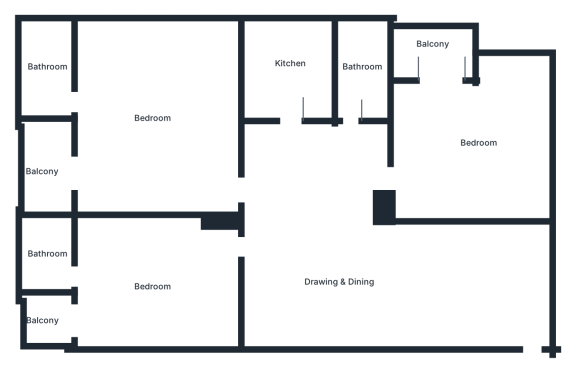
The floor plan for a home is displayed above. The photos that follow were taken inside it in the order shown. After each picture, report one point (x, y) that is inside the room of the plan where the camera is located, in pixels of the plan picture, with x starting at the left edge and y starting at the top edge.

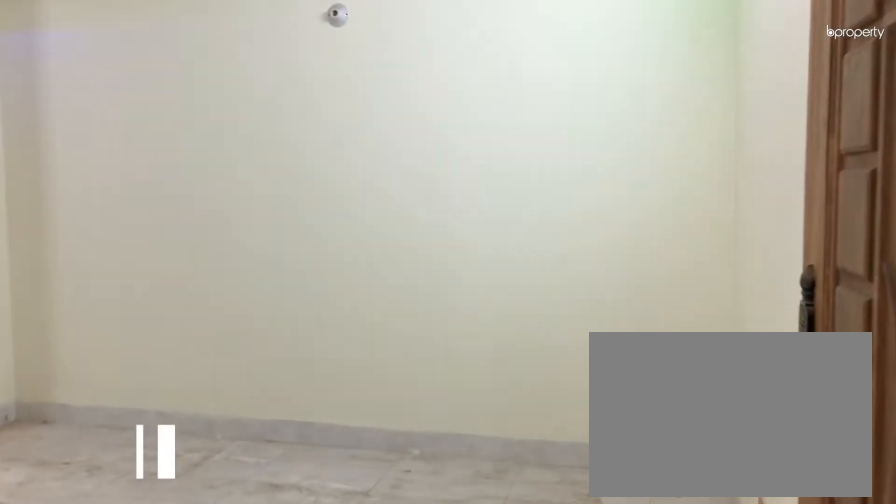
(533, 343)
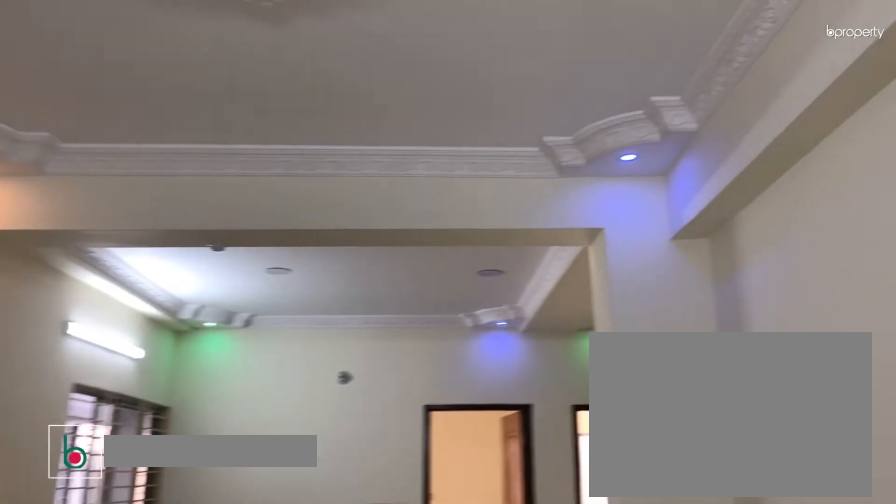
(382, 287)
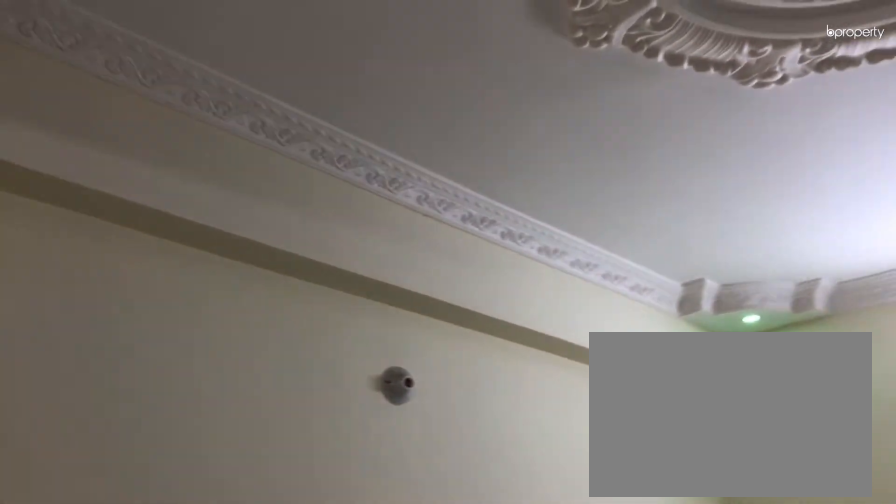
(382, 287)
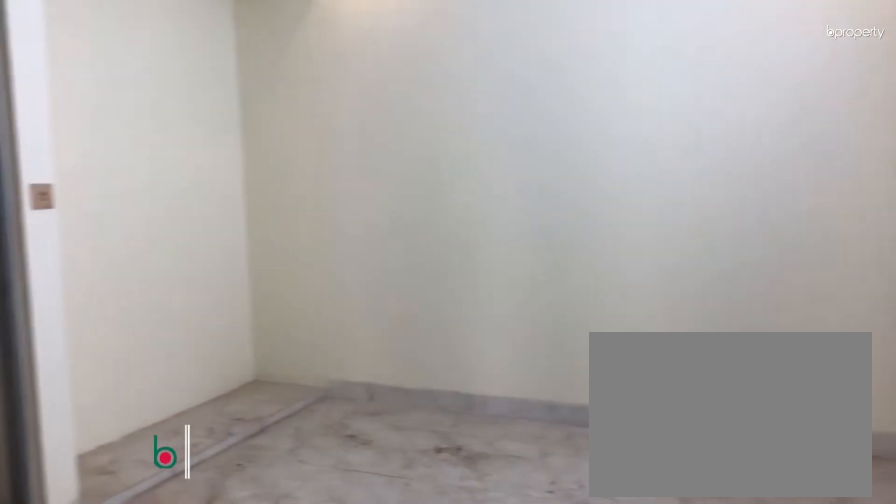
(469, 145)
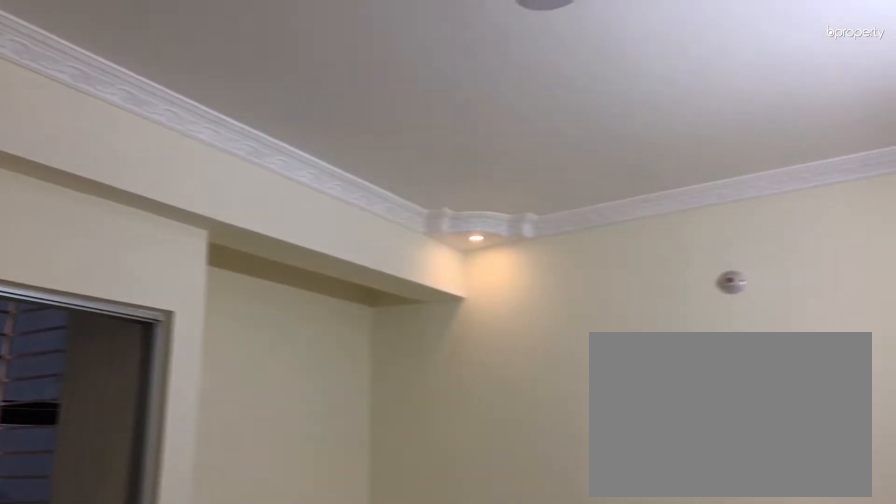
(469, 145)
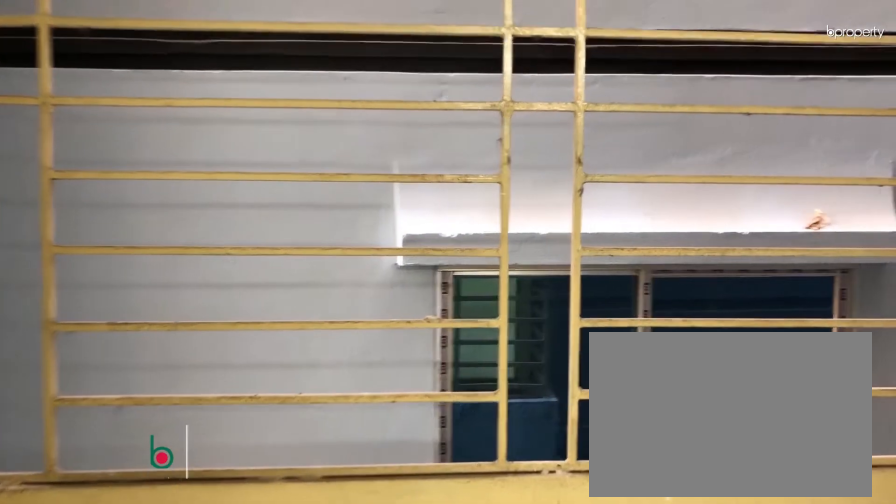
(431, 54)
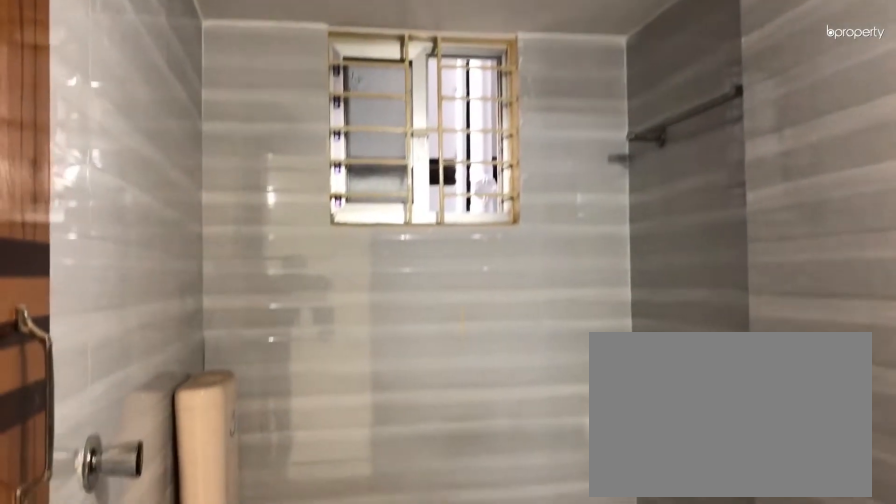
(358, 69)
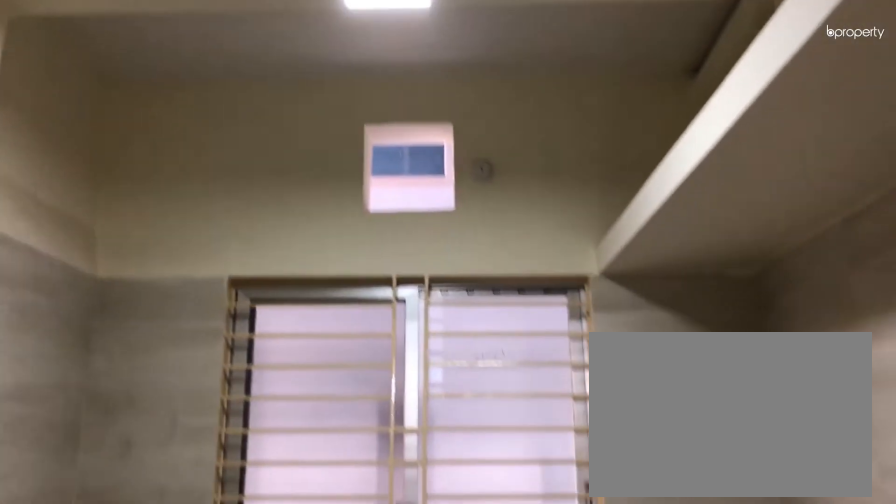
(287, 70)
